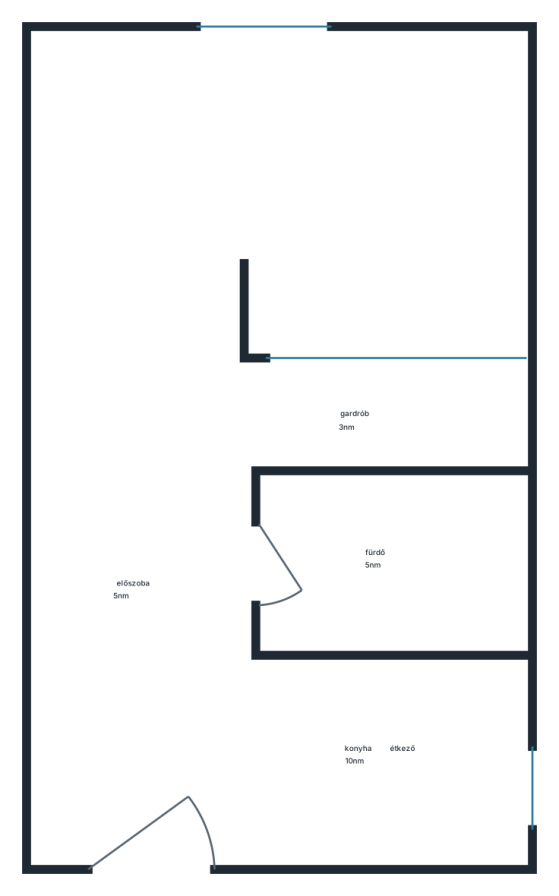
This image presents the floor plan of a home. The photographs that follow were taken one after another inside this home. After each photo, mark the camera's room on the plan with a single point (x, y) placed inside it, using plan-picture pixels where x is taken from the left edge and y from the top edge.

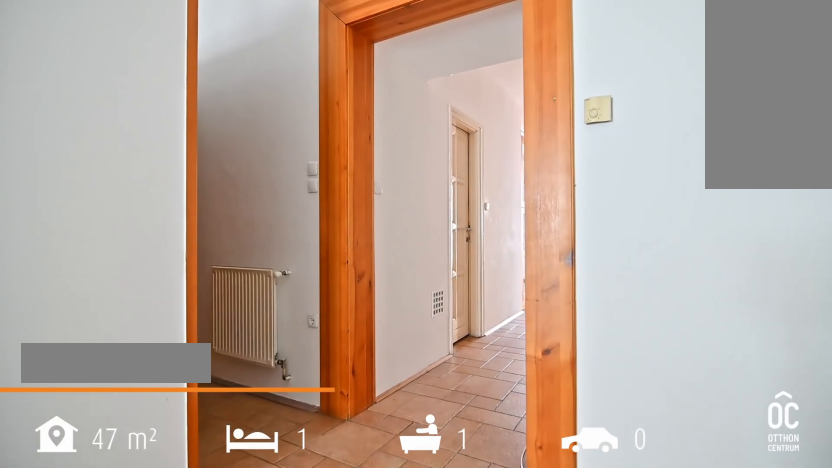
(132, 578)
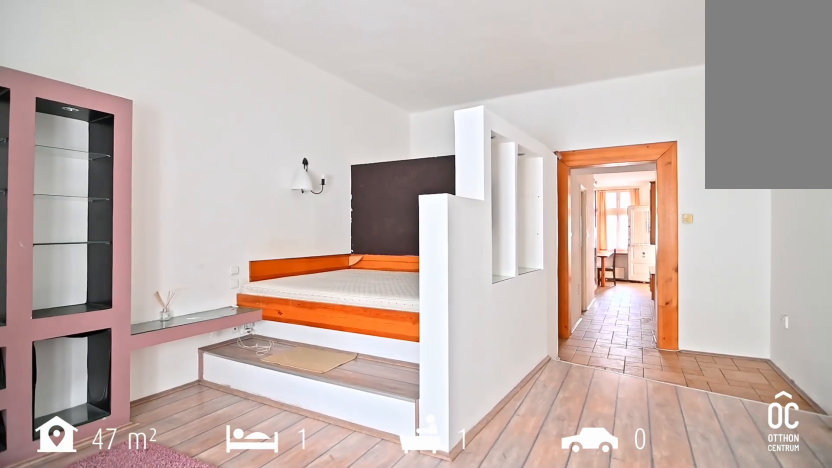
(254, 170)
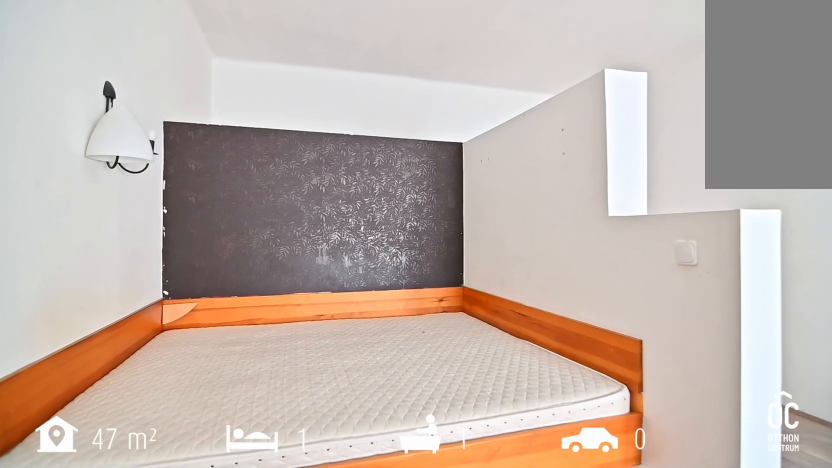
(254, 170)
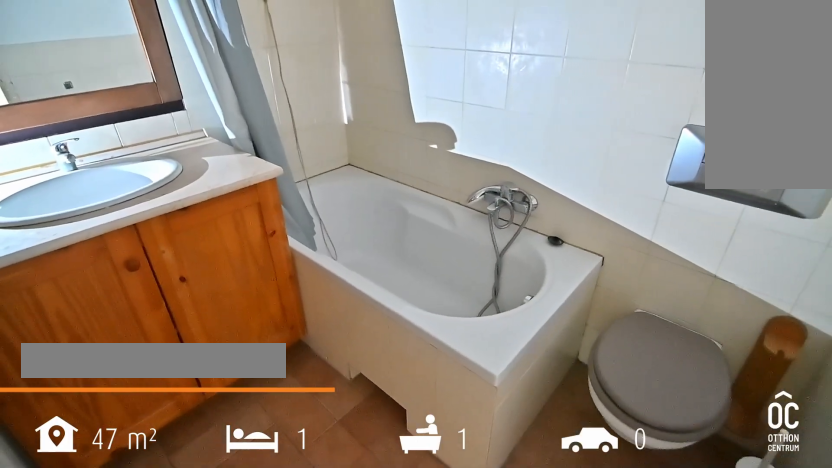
(387, 565)
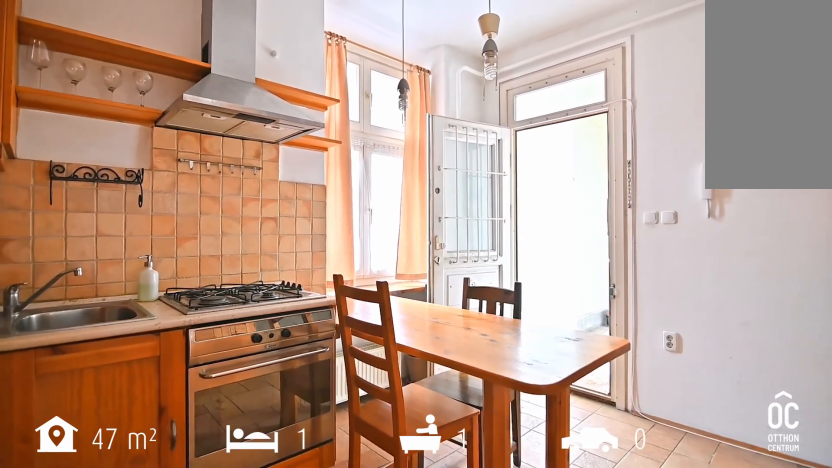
(381, 761)
